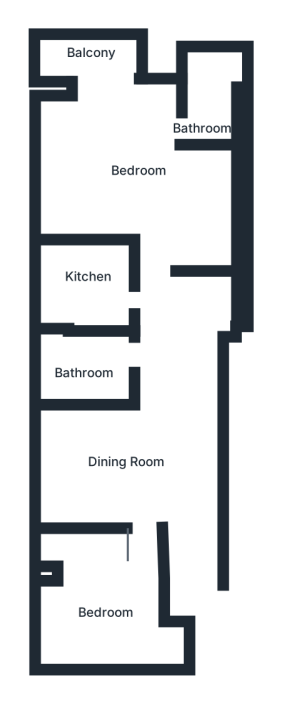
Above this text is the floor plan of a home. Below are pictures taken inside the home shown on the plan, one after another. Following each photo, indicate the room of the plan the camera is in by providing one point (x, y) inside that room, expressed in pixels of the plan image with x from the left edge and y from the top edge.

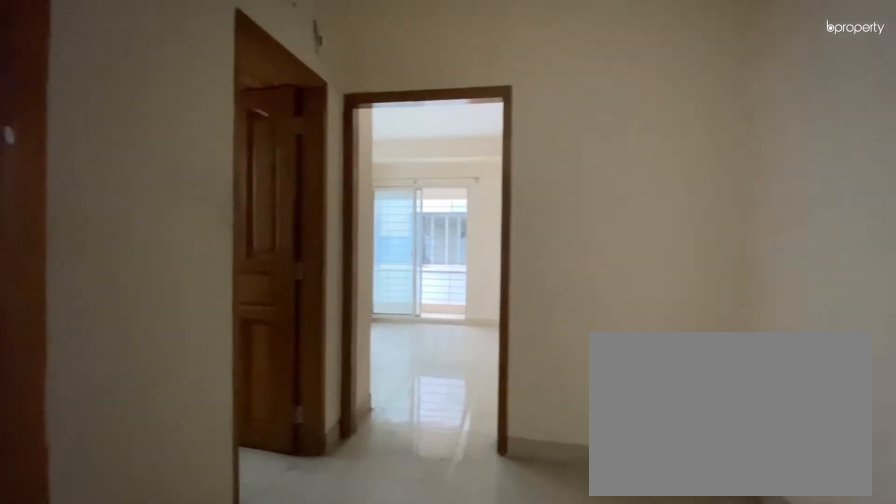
(151, 429)
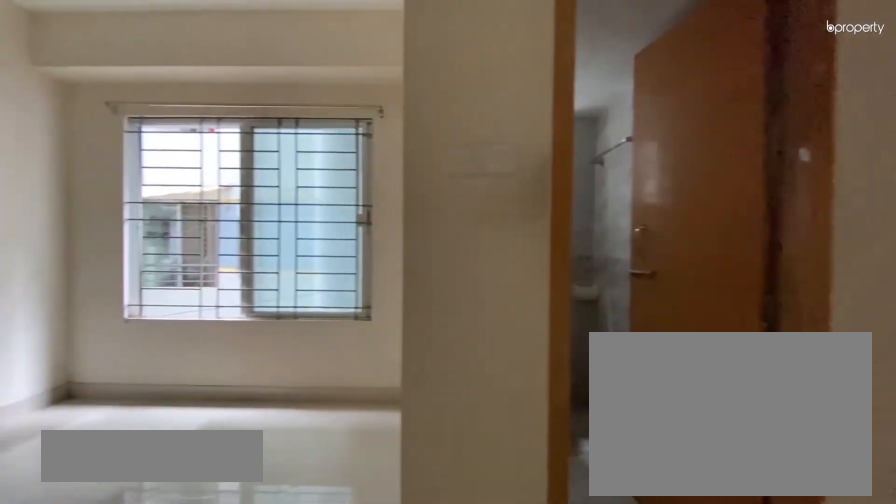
(151, 429)
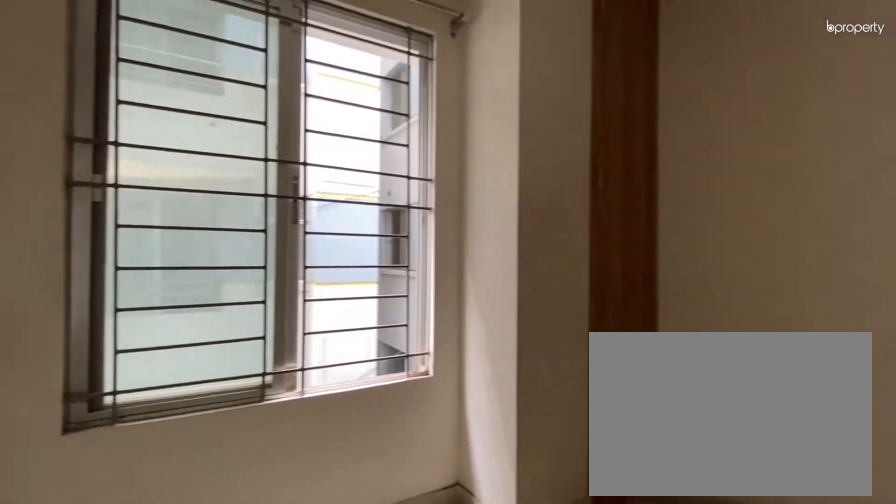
(114, 607)
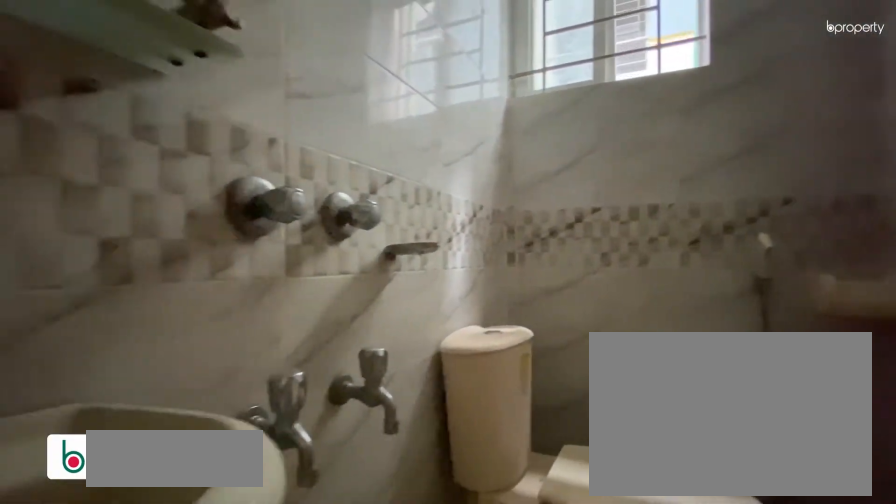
(93, 367)
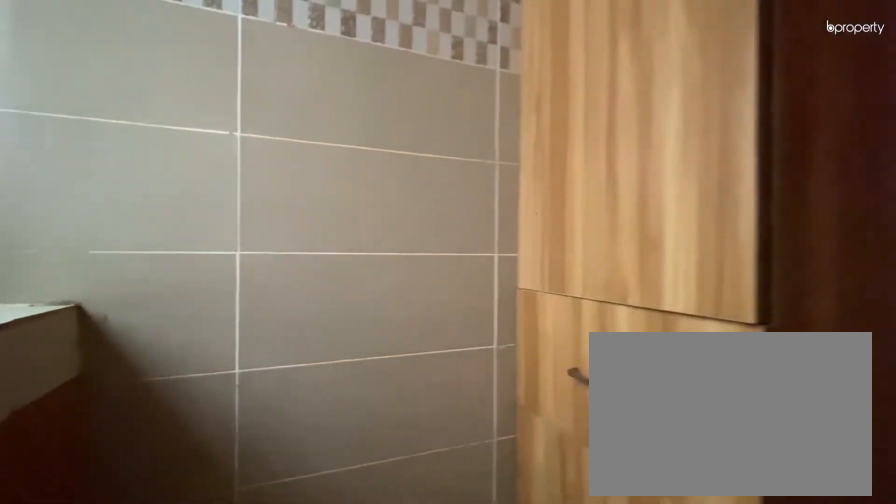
(88, 287)
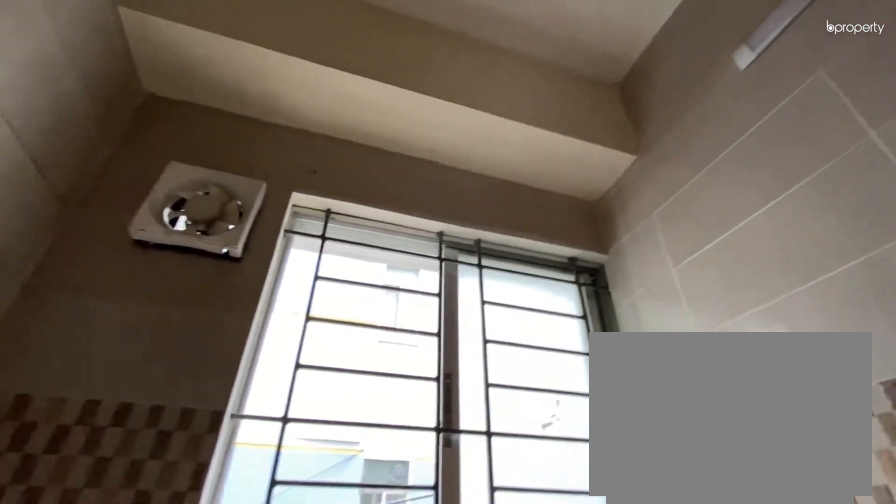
(100, 293)
